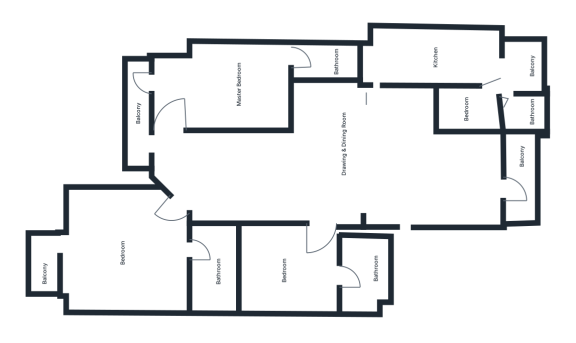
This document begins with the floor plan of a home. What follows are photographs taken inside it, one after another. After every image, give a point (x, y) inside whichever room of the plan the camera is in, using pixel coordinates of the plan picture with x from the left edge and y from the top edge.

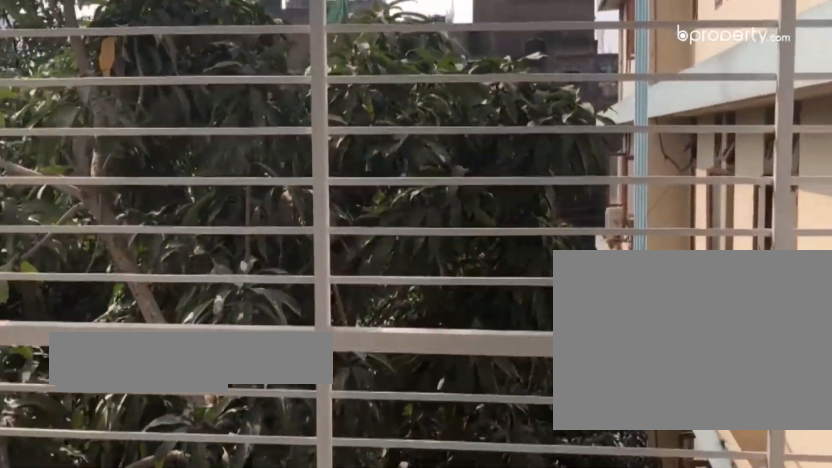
(524, 175)
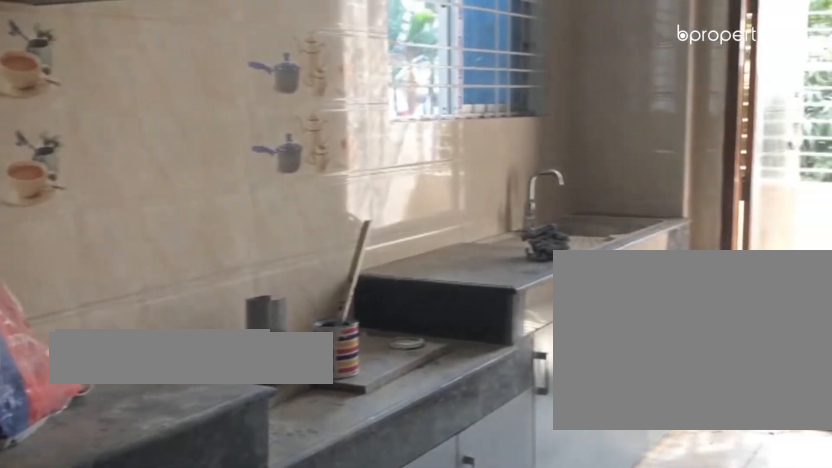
(410, 57)
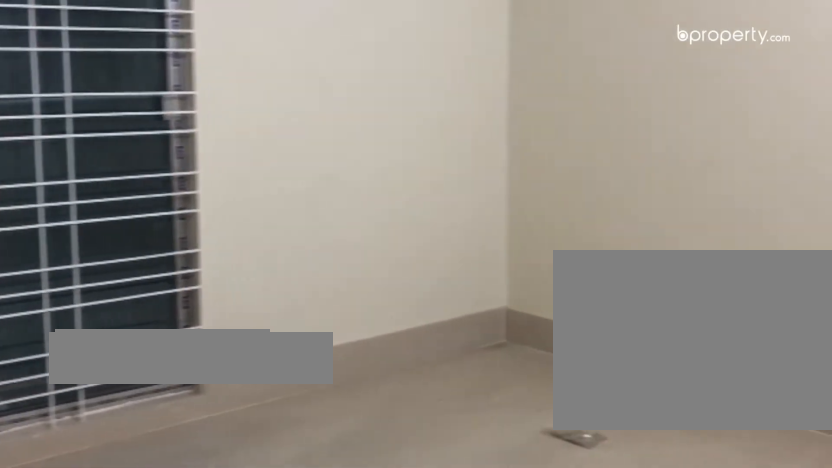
(304, 270)
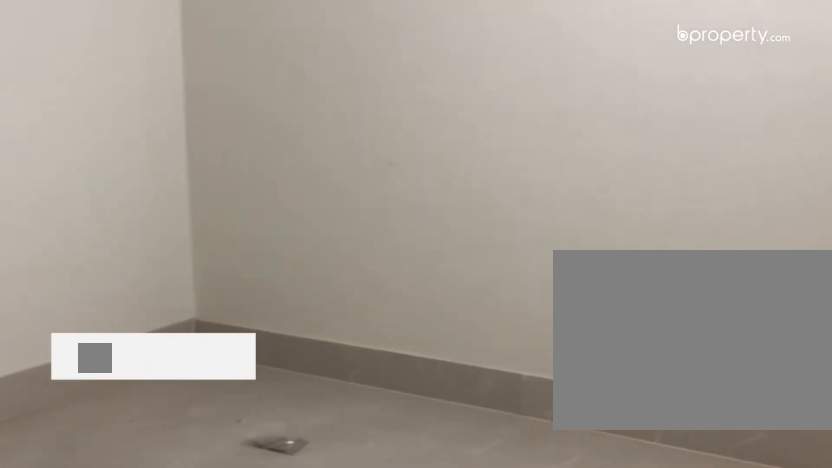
(304, 270)
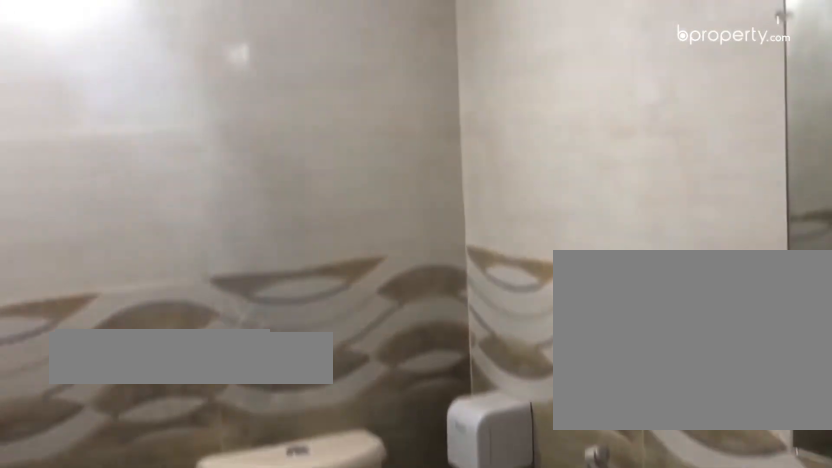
(363, 272)
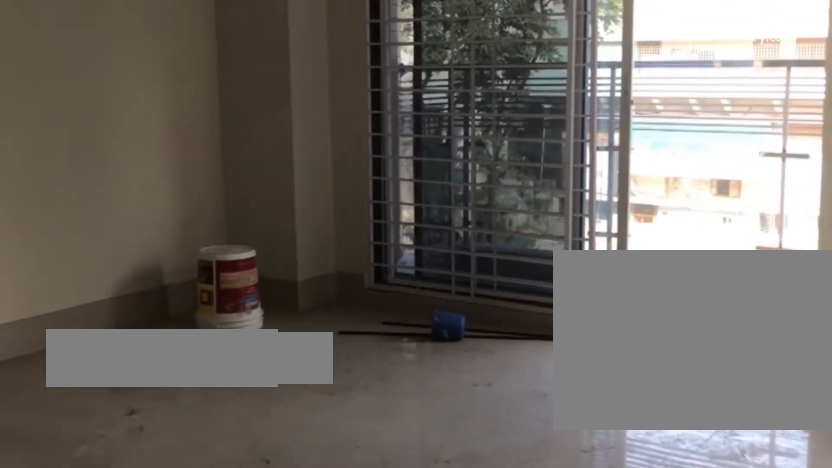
(135, 254)
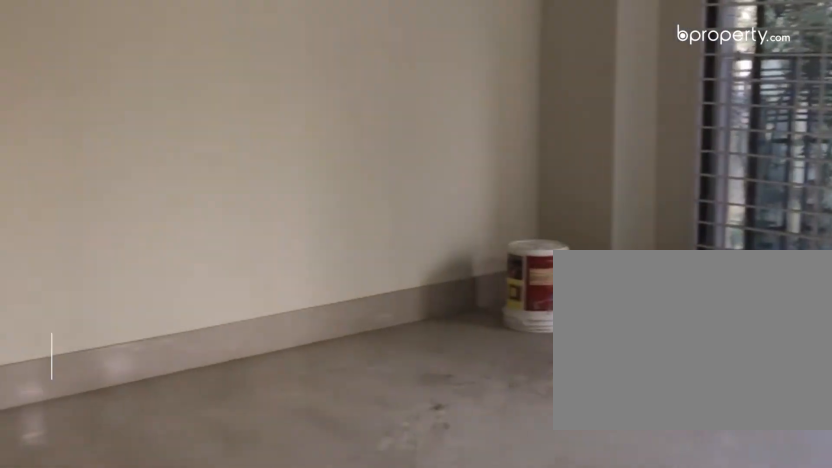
(135, 254)
